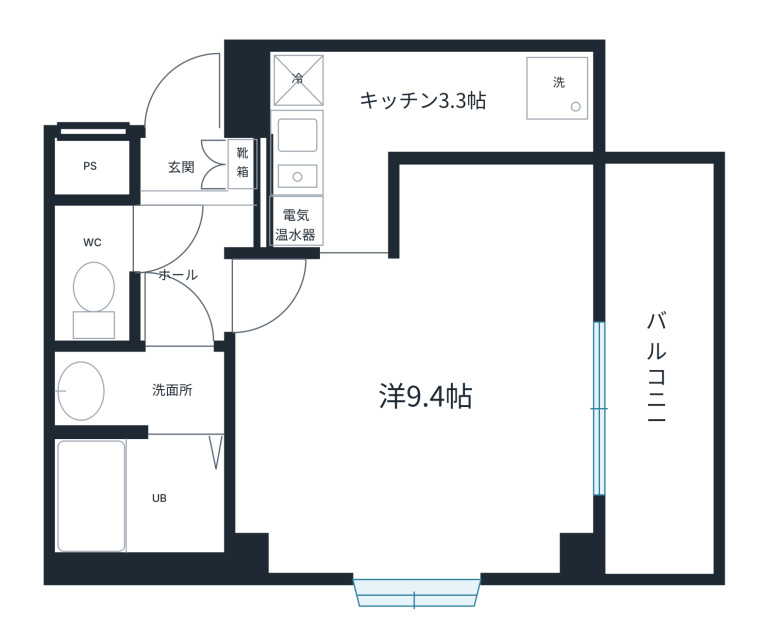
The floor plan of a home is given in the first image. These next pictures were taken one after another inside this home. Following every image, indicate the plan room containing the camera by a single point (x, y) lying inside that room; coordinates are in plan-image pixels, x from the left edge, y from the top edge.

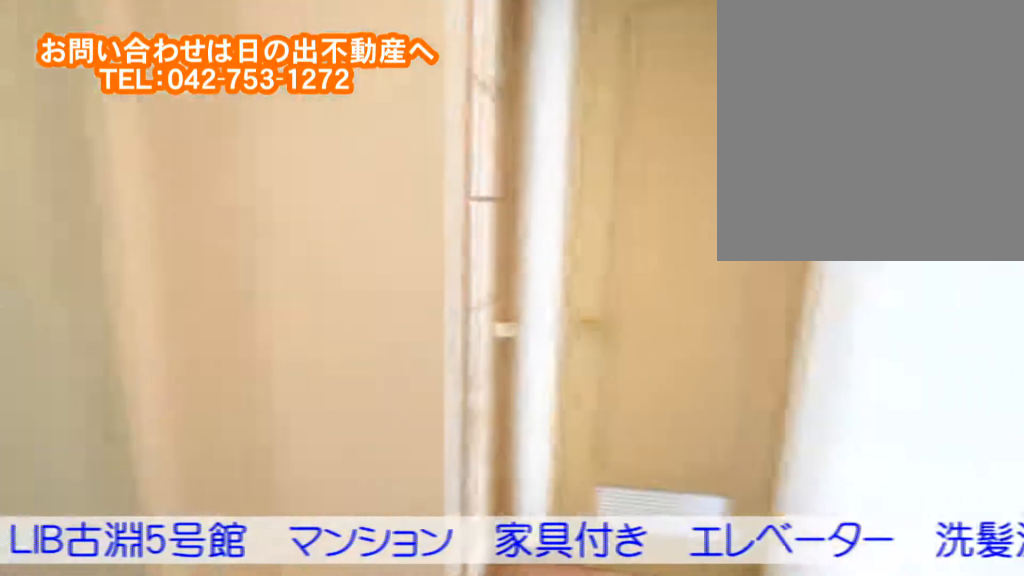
(190, 205)
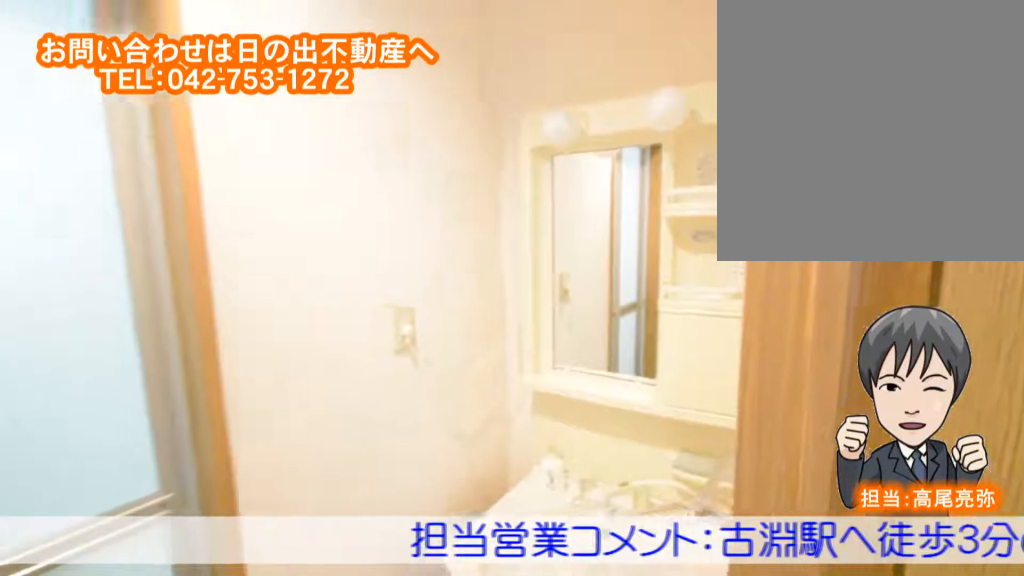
(132, 391)
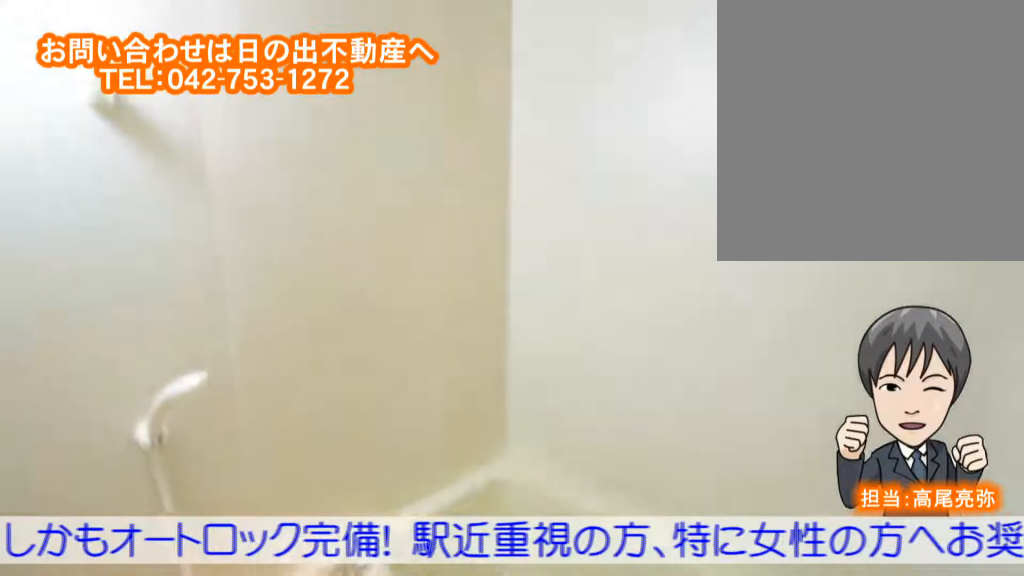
(126, 489)
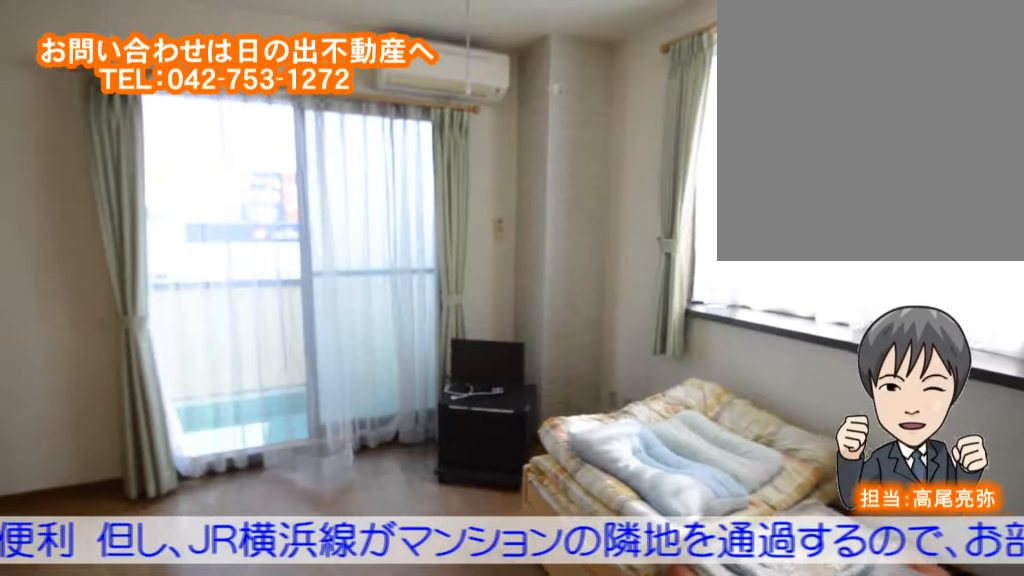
(434, 440)
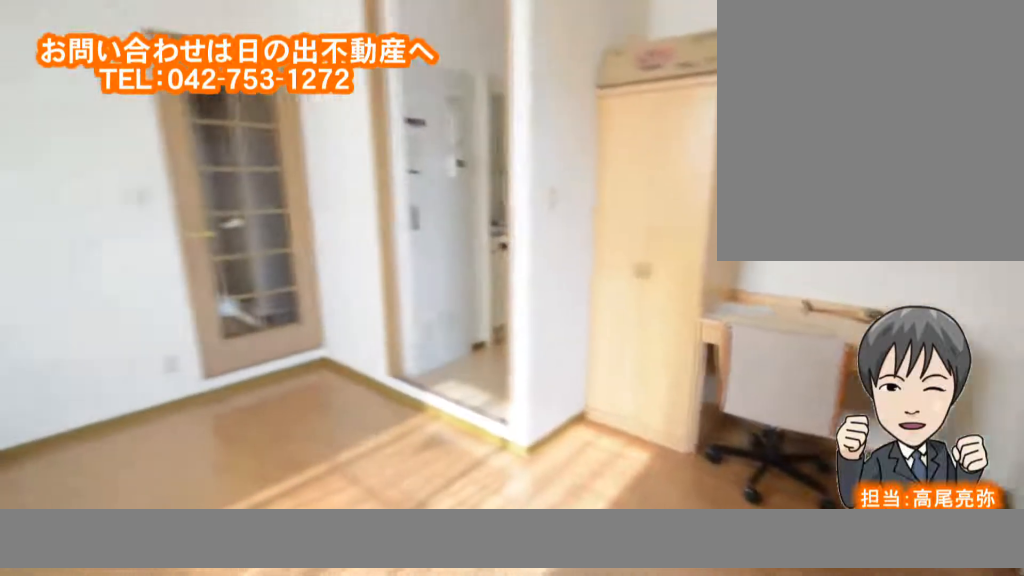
(434, 439)
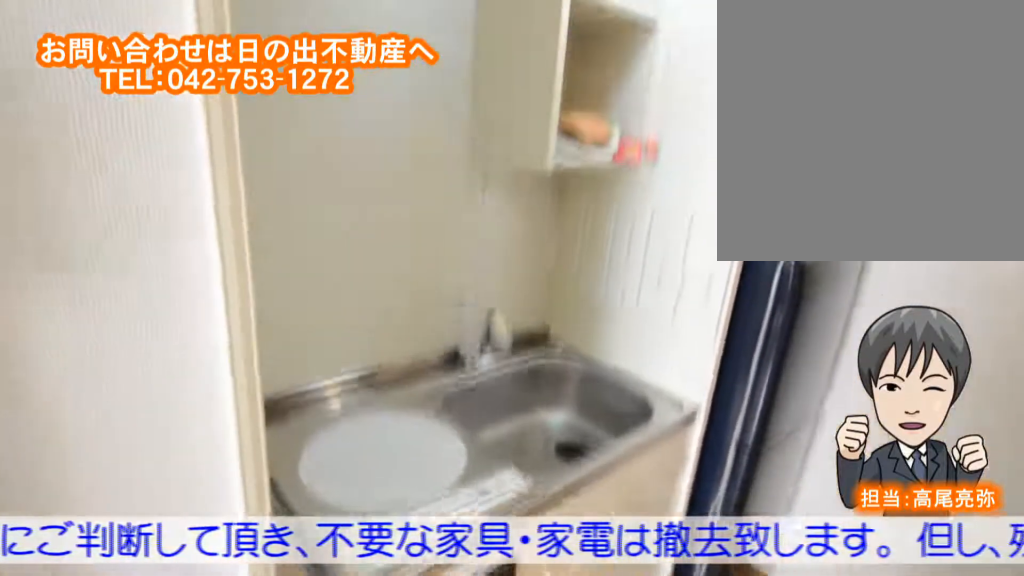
(384, 112)
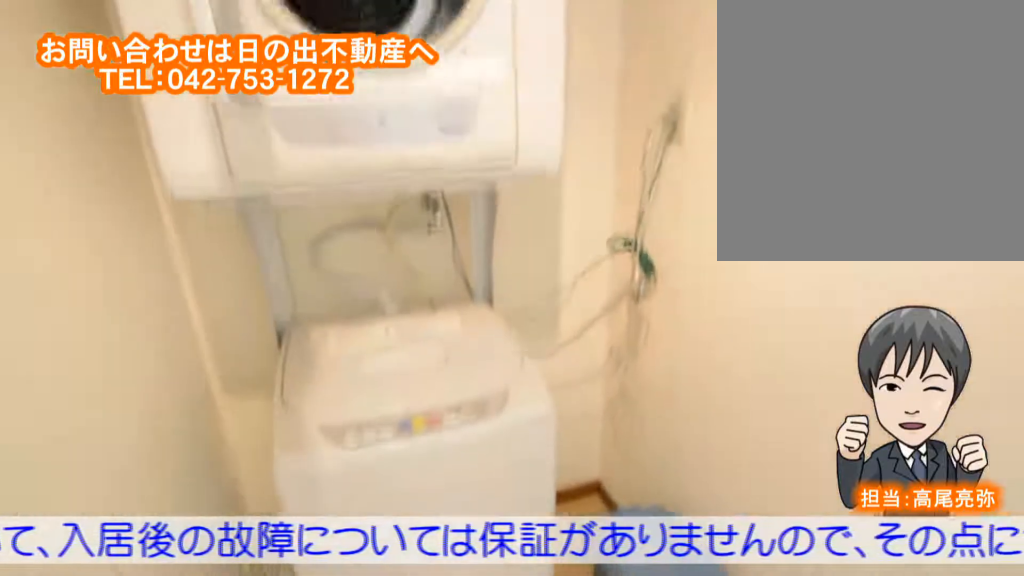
(383, 113)
